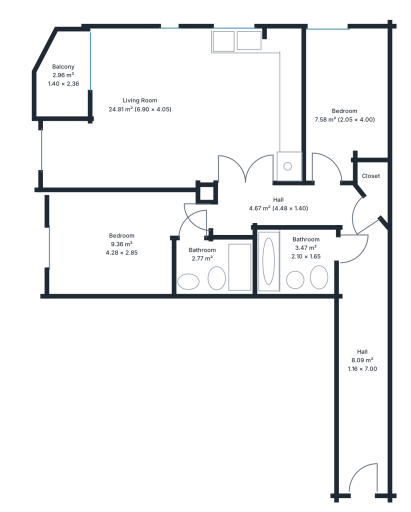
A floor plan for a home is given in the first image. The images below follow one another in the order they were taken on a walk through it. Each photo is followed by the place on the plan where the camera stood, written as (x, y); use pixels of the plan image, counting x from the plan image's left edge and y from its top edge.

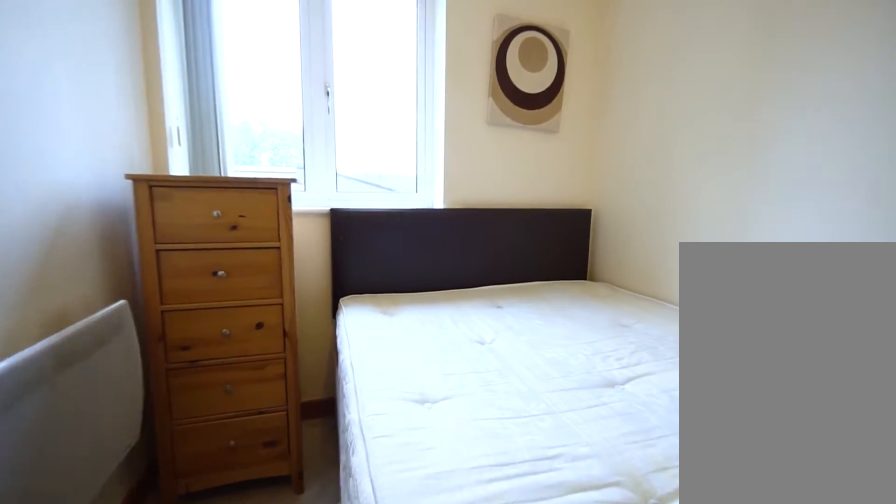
(331, 103)
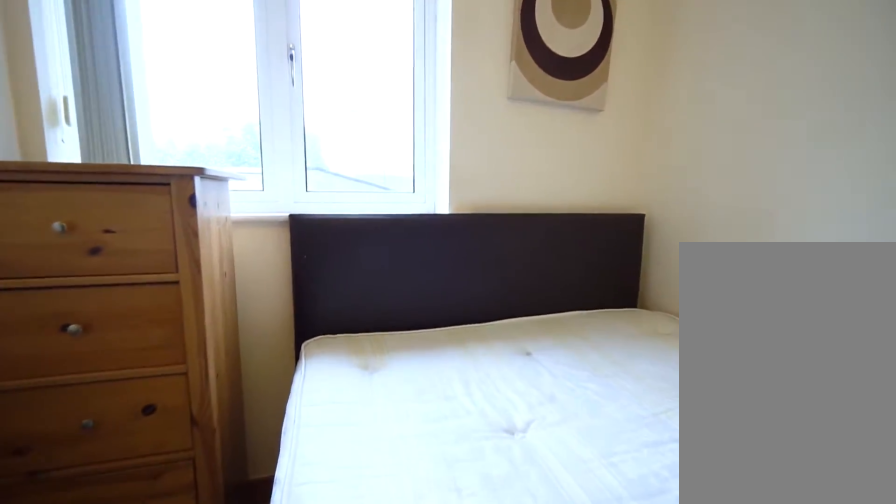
(331, 85)
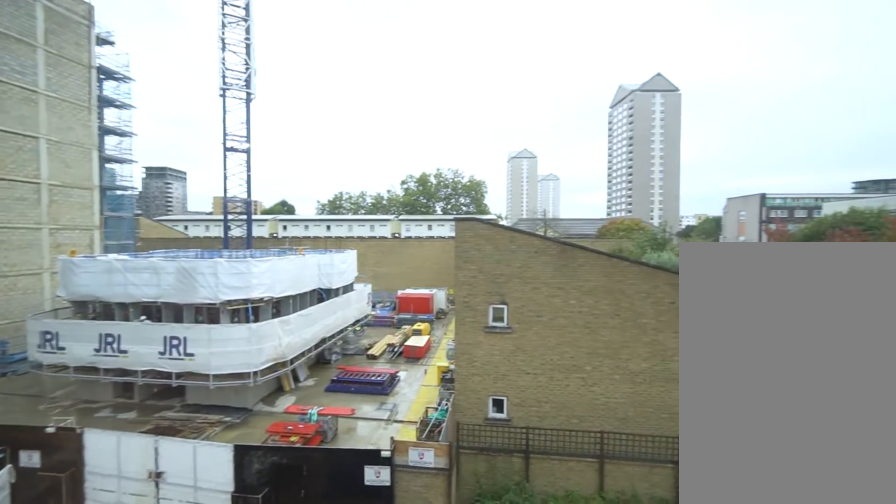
(331, 41)
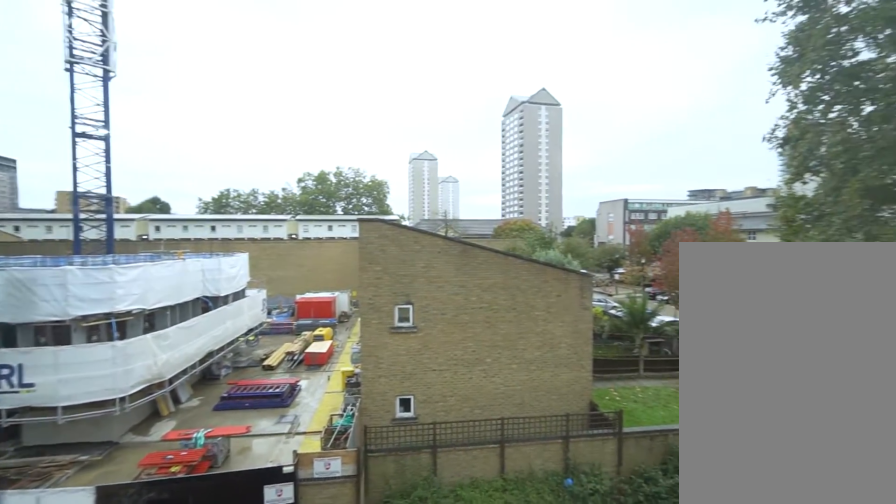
(331, 45)
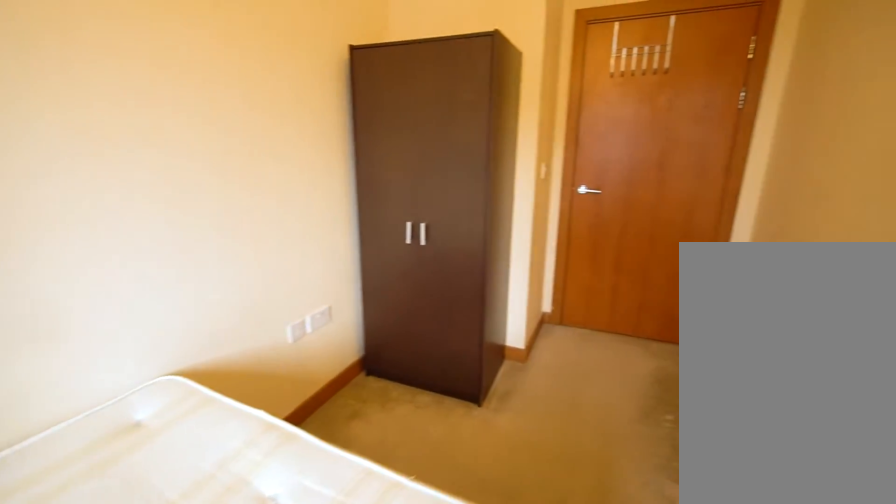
(331, 56)
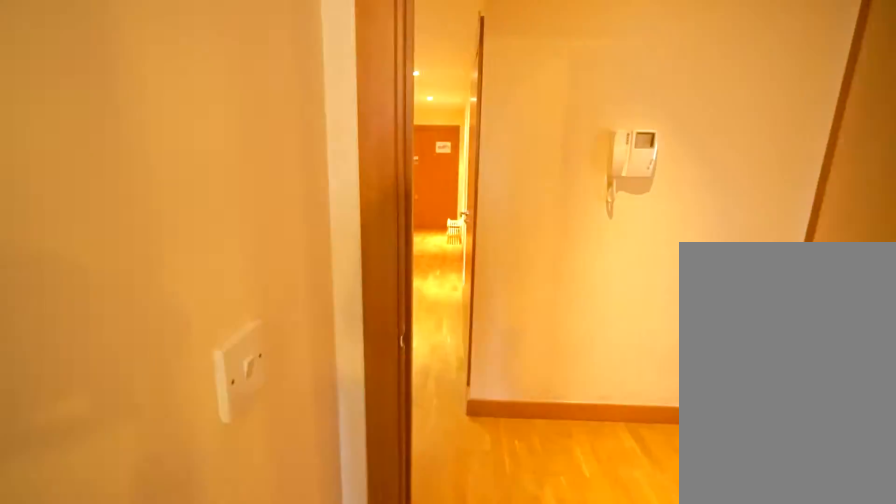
(331, 166)
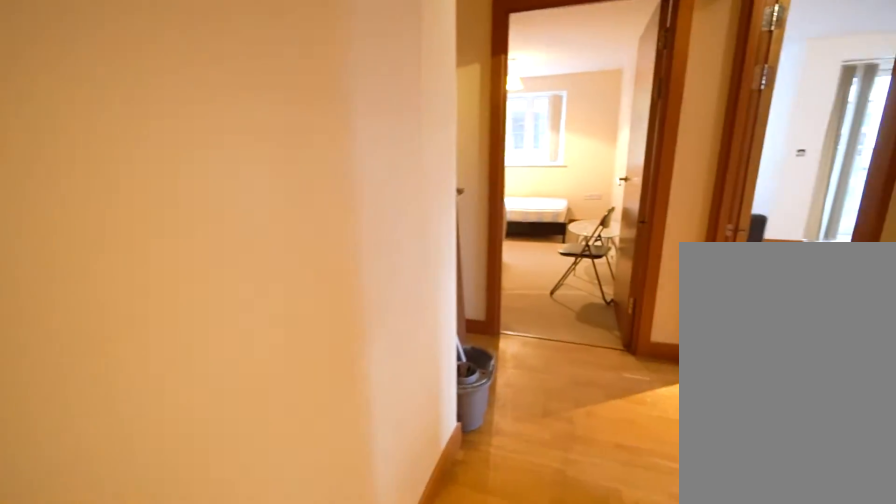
(308, 203)
